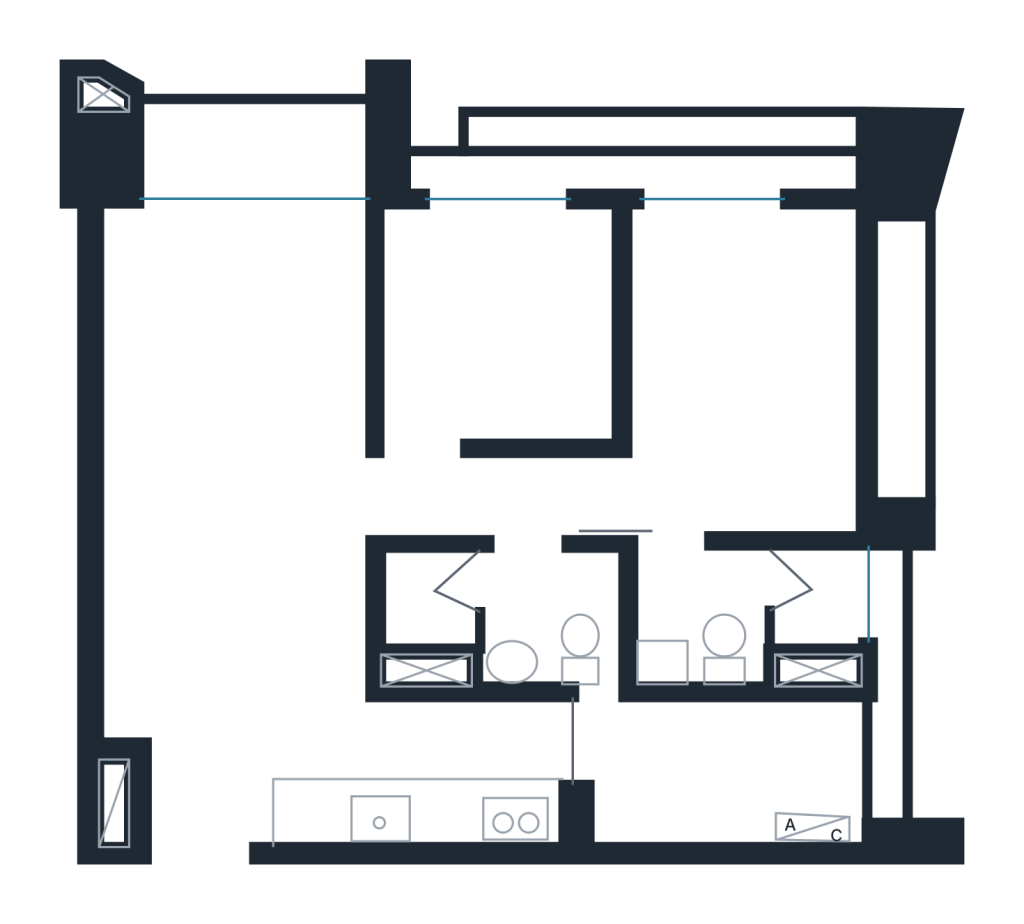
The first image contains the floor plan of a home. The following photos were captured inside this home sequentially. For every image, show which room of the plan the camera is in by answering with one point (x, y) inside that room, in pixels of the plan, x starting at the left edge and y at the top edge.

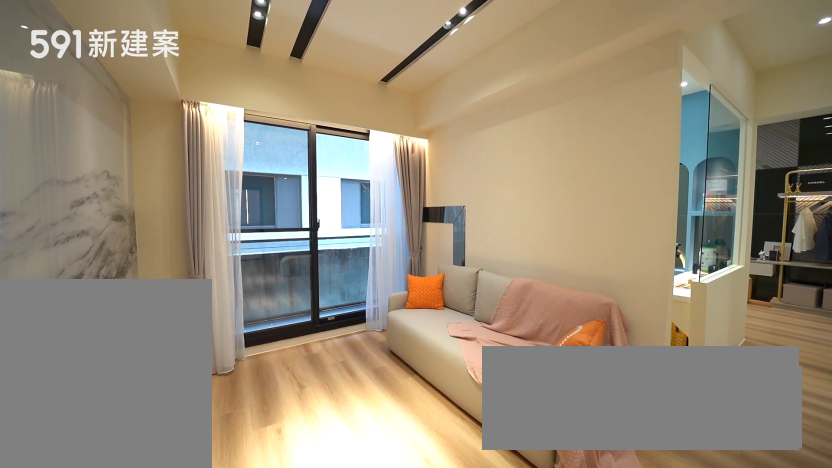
(235, 343)
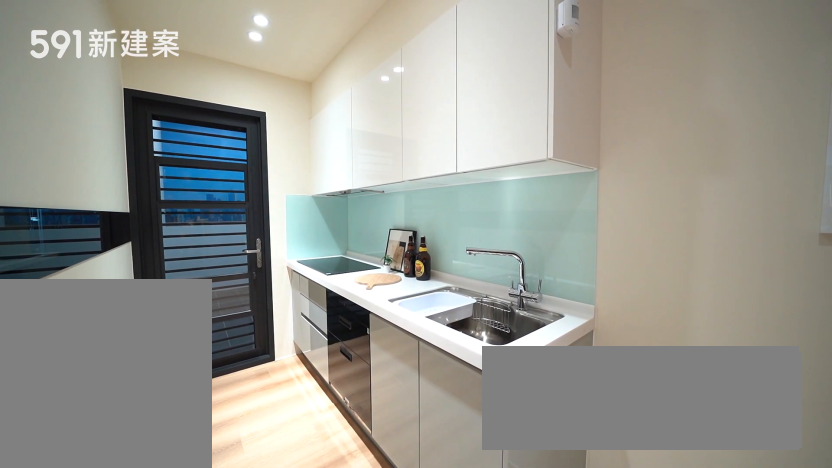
(426, 777)
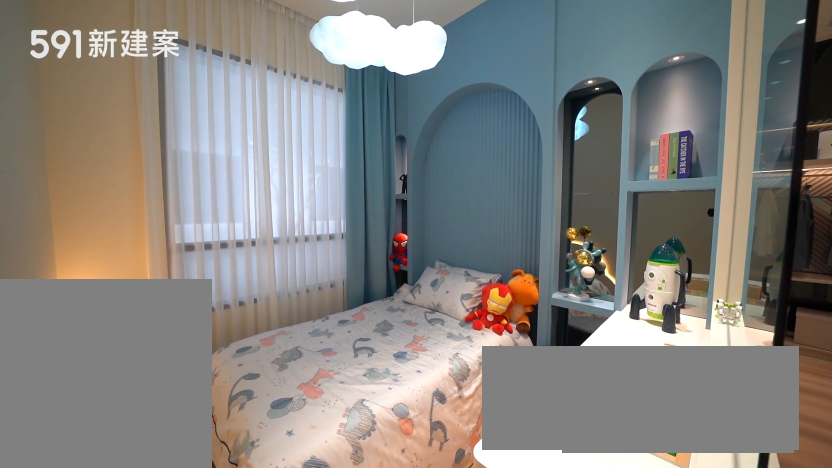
(508, 322)
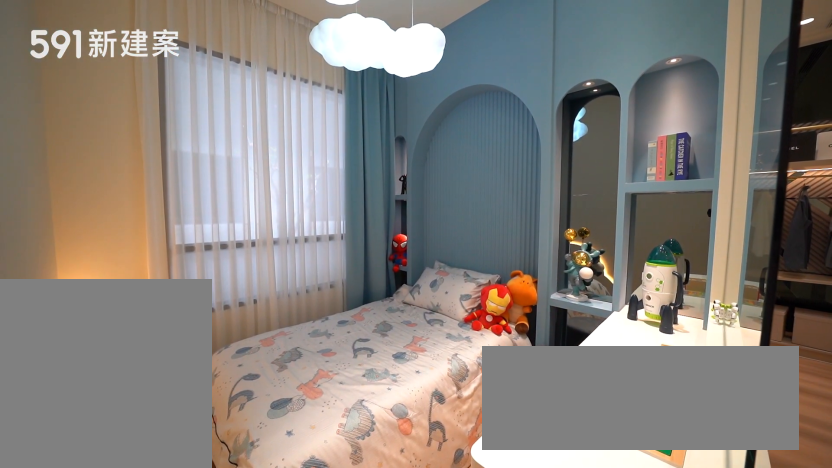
(508, 322)
